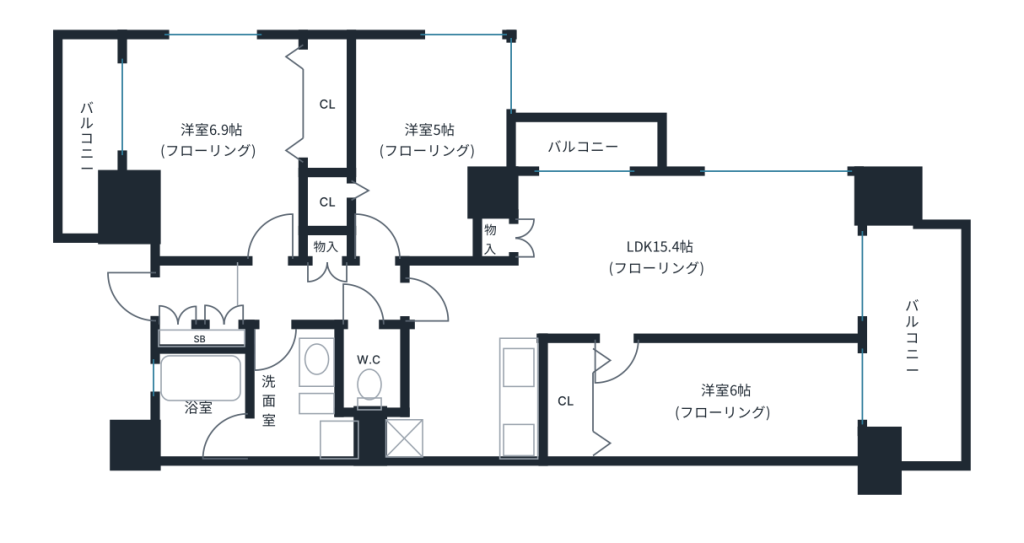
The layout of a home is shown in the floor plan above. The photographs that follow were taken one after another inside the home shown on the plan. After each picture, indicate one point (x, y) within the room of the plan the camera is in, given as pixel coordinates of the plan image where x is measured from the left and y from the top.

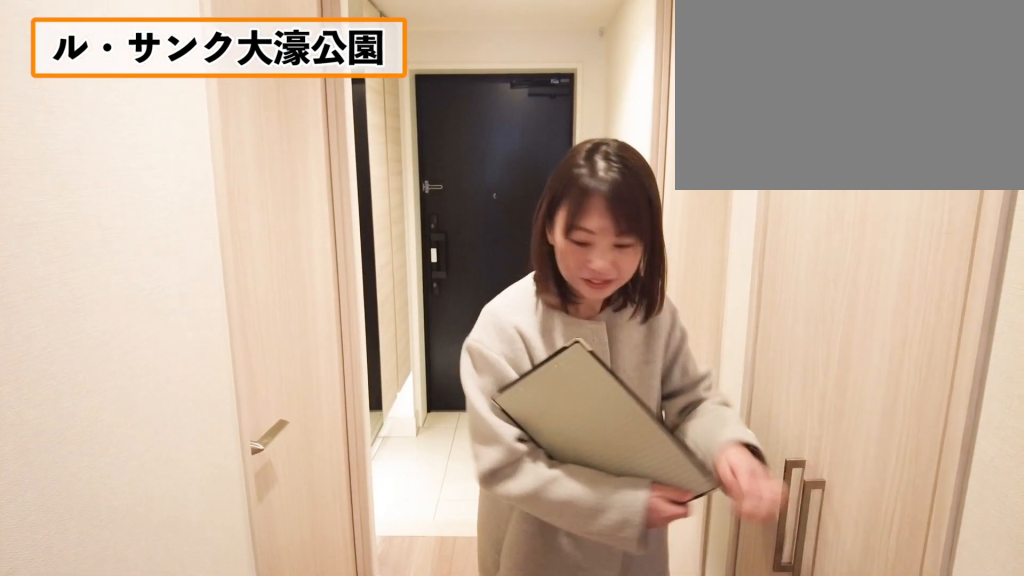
(326, 287)
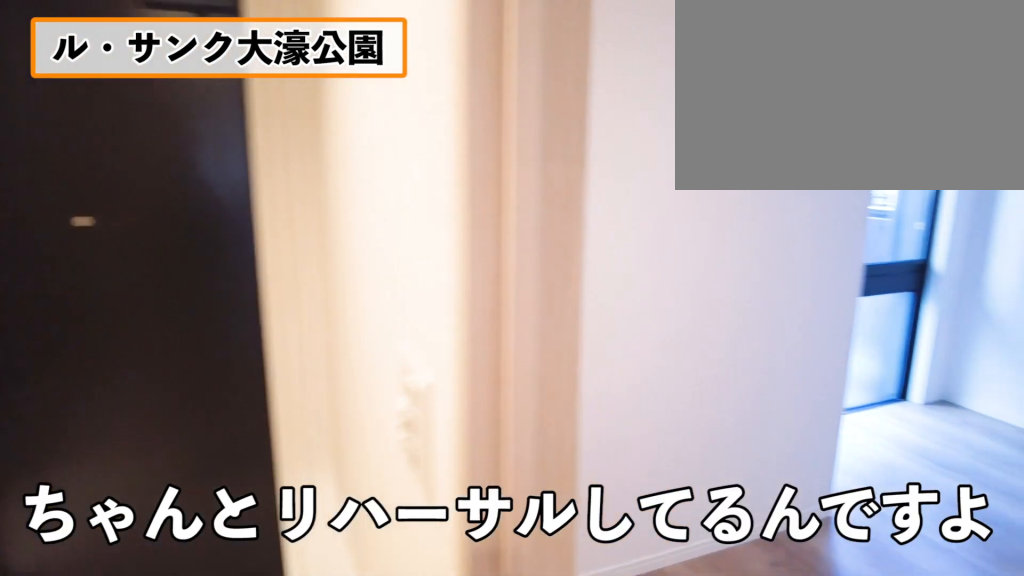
(212, 137)
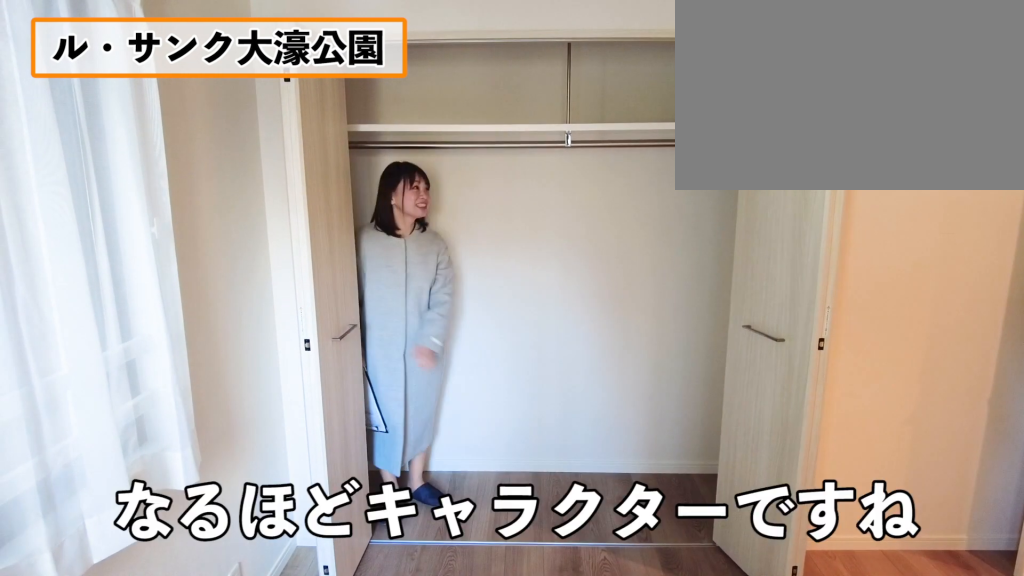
(212, 137)
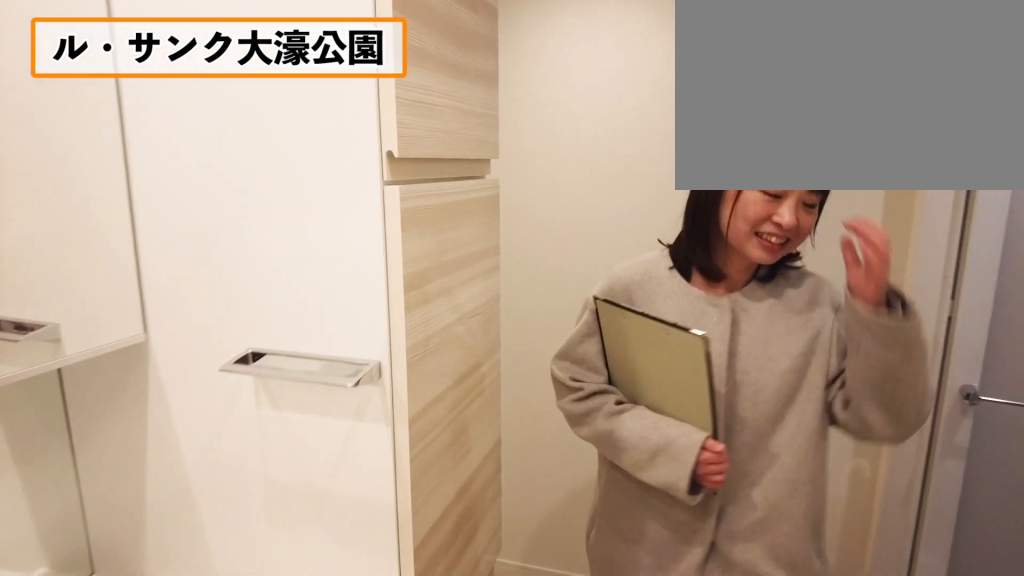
(285, 377)
